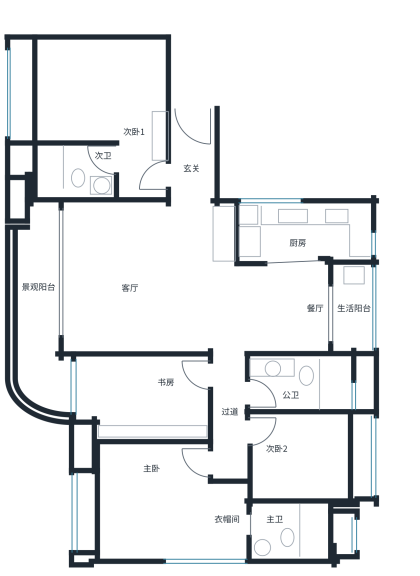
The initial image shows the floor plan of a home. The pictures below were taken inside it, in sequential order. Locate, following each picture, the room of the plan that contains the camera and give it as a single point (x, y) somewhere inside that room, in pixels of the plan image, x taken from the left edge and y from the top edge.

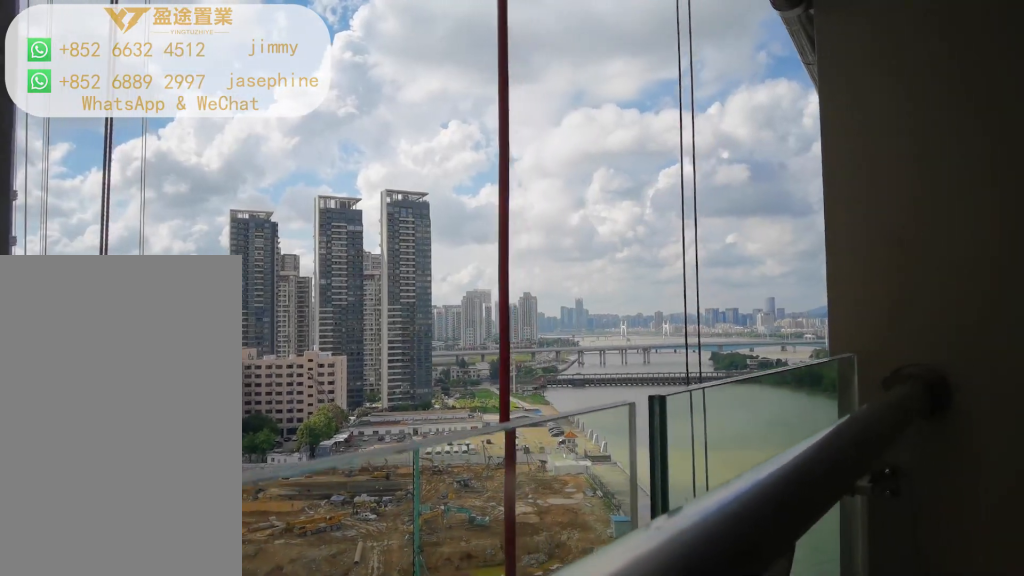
(353, 306)
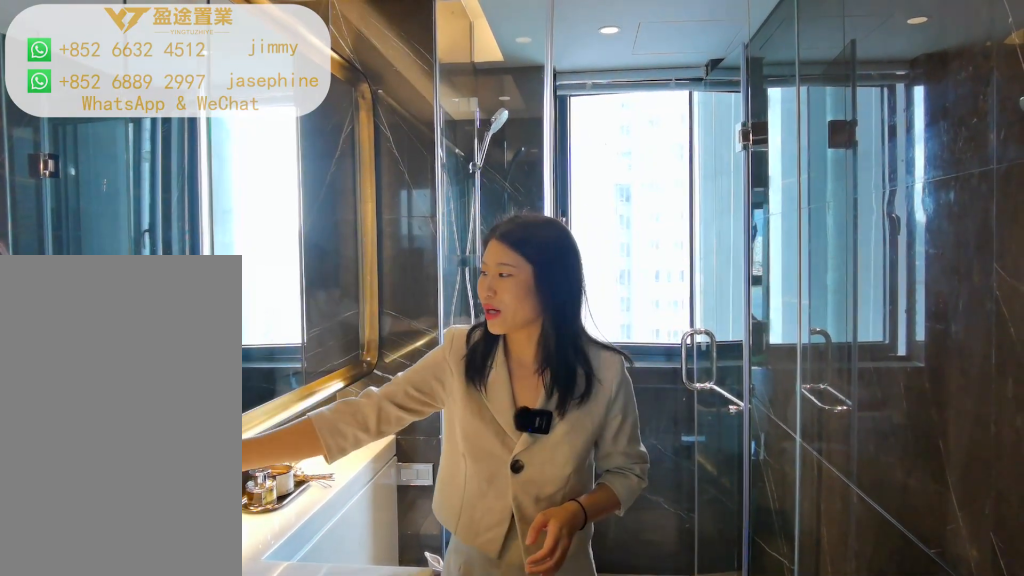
(300, 385)
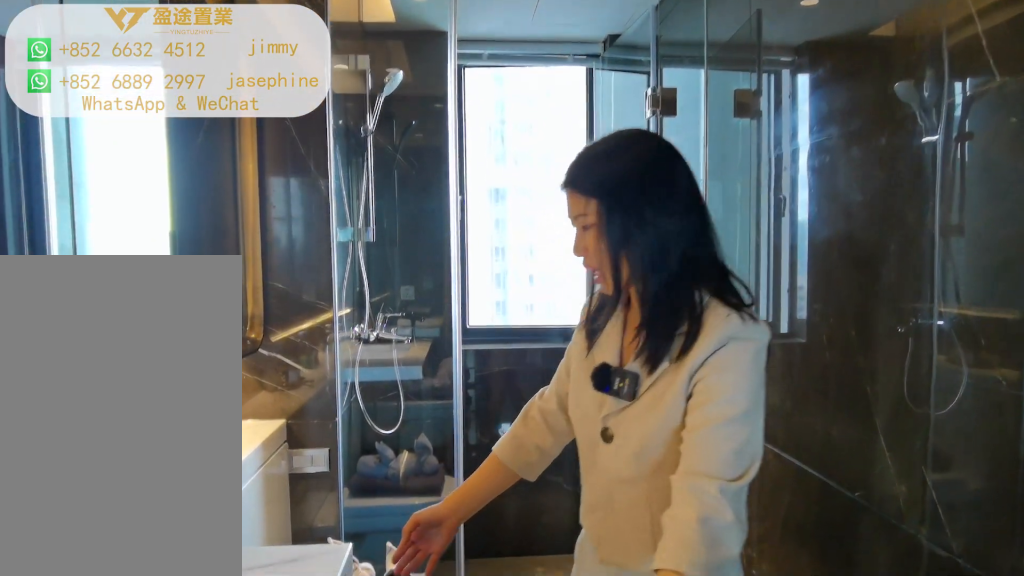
(300, 385)
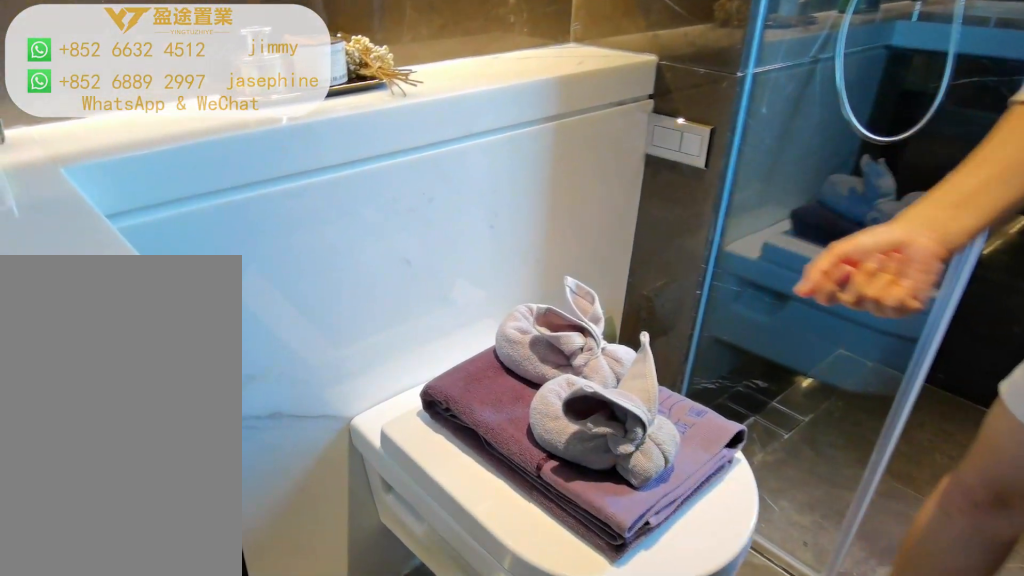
(300, 385)
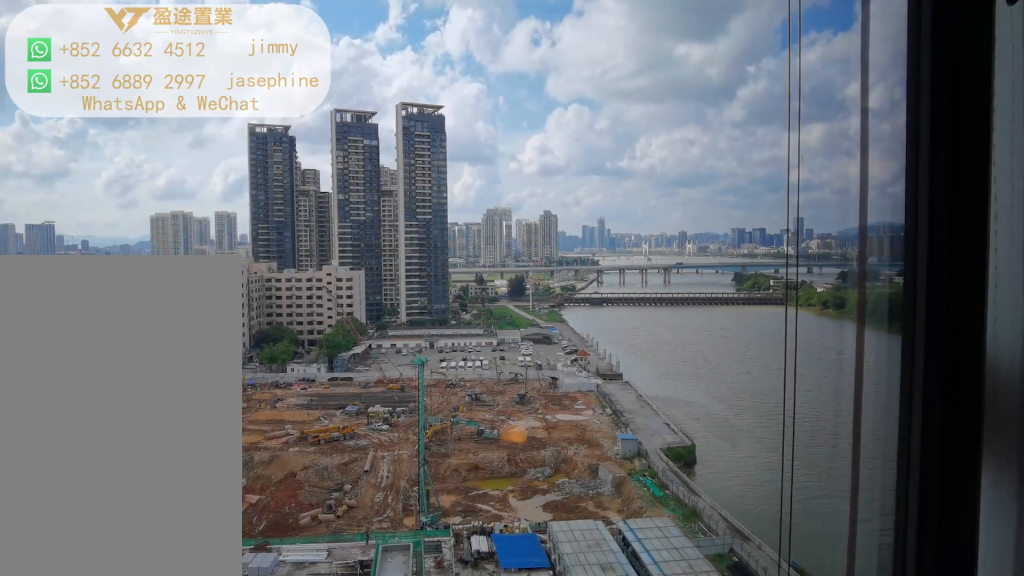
(310, 458)
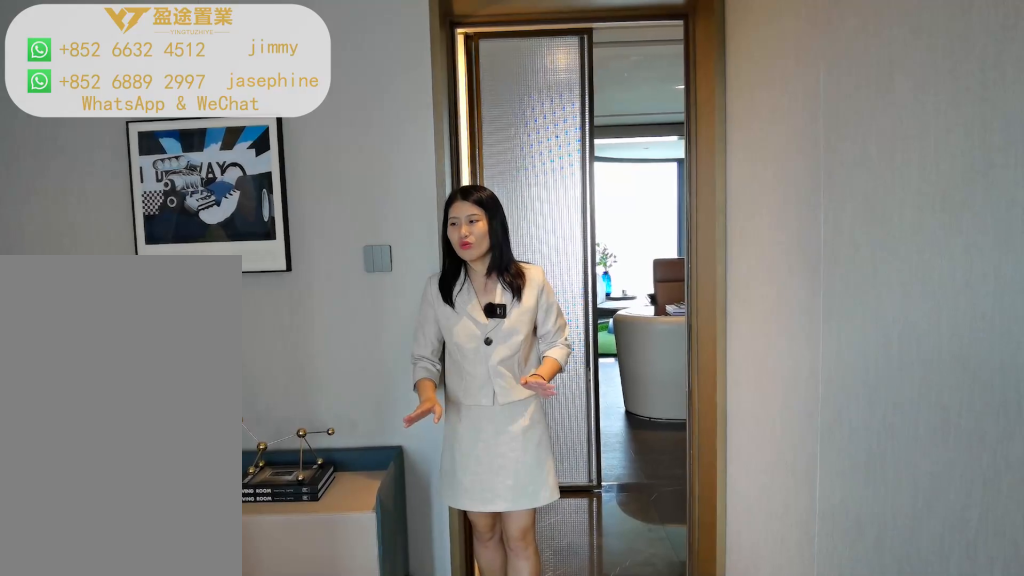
(310, 458)
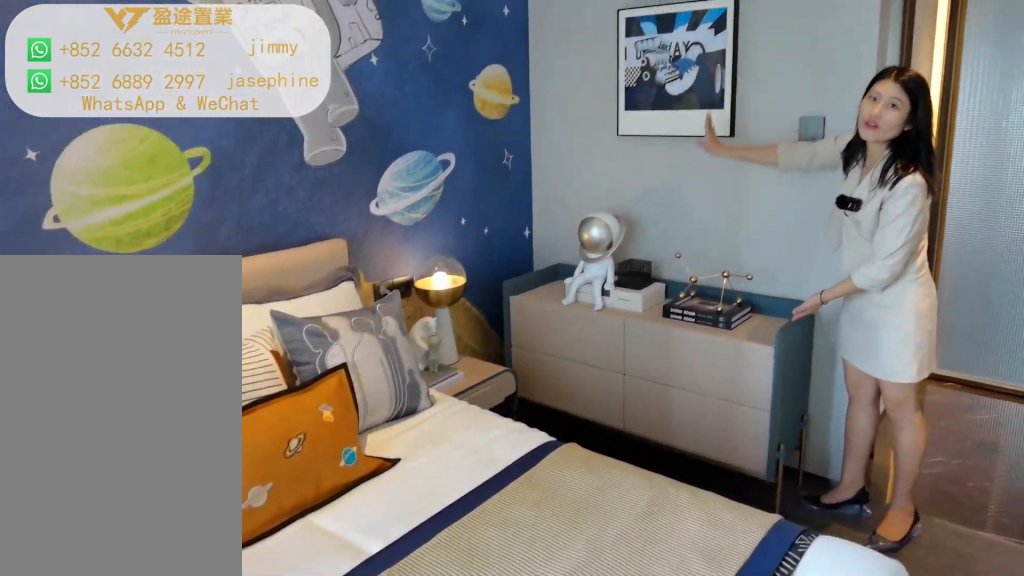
(310, 458)
